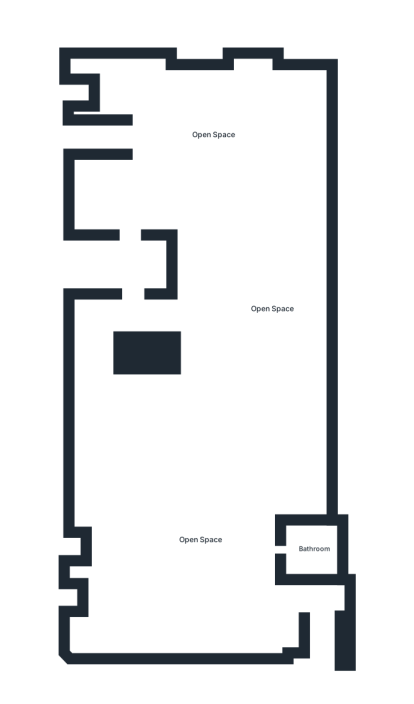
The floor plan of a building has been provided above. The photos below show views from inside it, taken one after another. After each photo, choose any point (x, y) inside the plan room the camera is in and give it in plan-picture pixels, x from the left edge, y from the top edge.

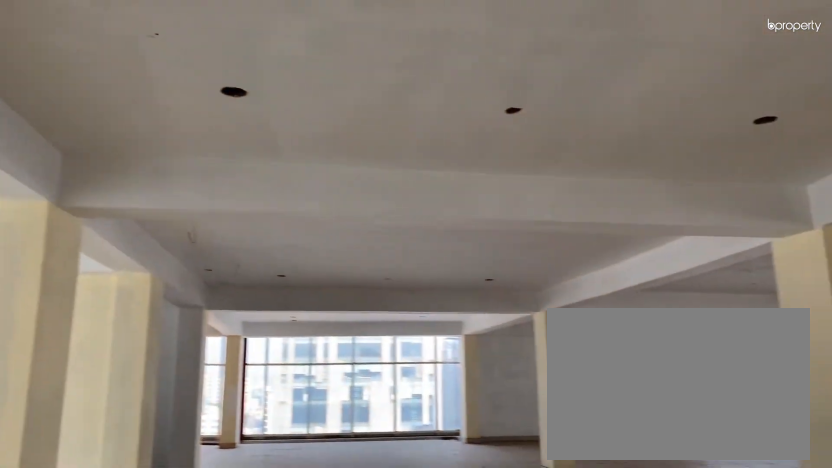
(214, 134)
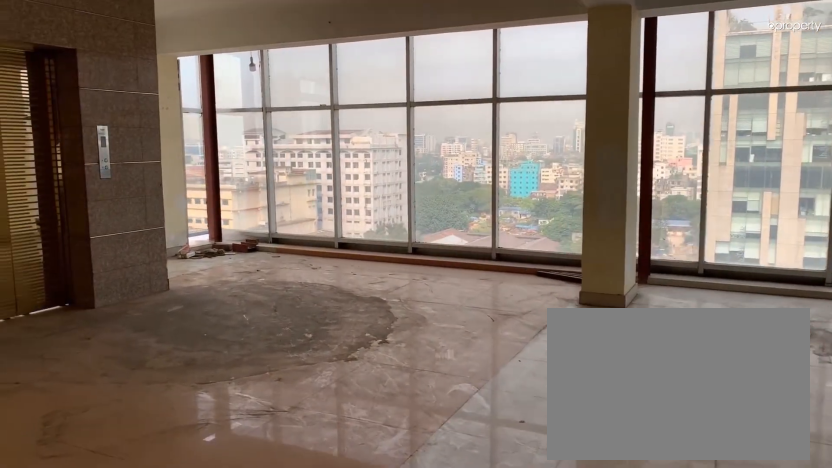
(215, 134)
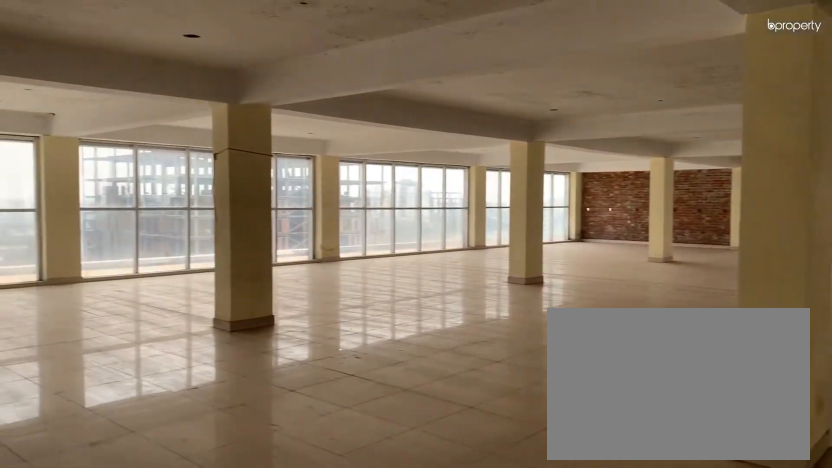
(270, 310)
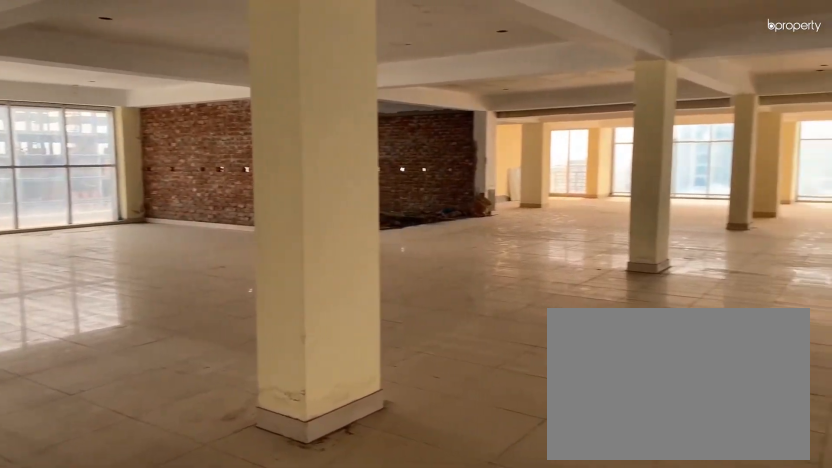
(271, 309)
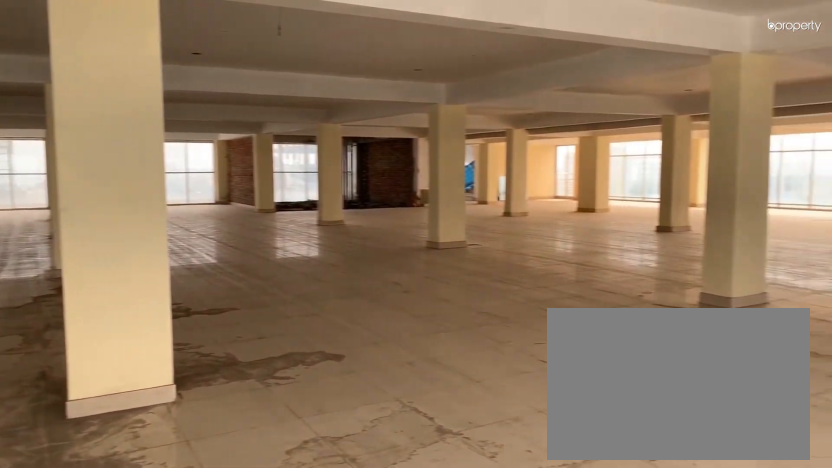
(199, 540)
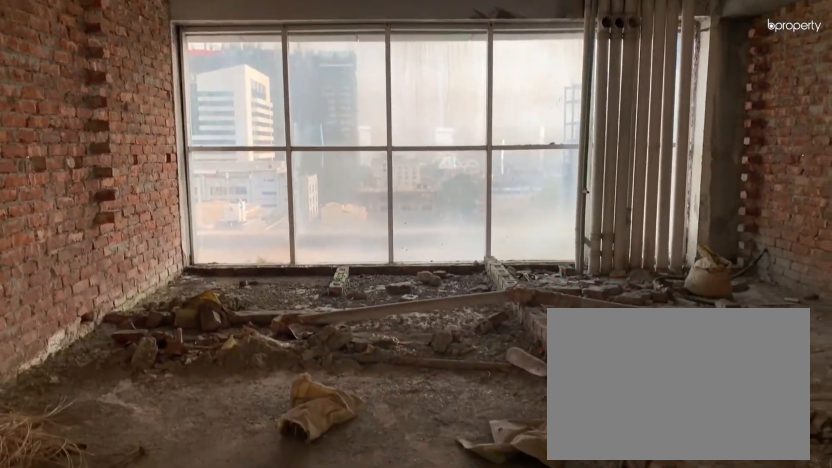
(314, 548)
